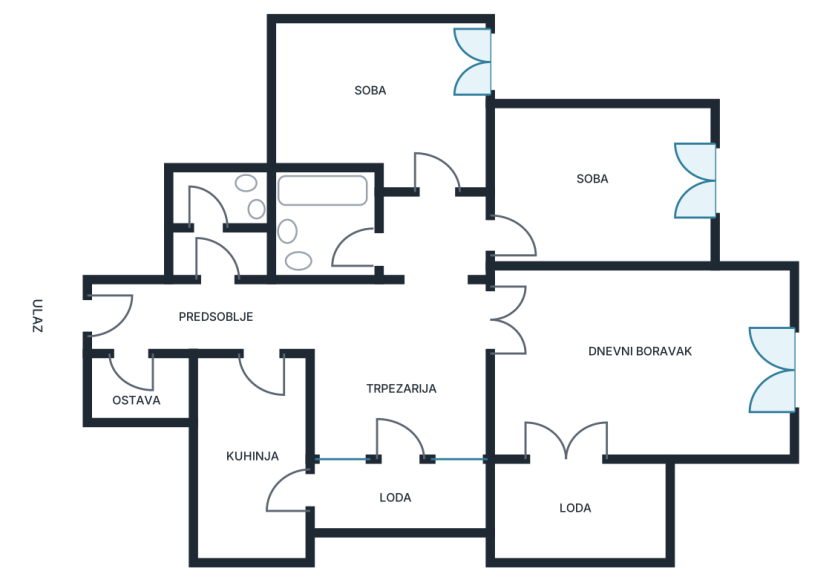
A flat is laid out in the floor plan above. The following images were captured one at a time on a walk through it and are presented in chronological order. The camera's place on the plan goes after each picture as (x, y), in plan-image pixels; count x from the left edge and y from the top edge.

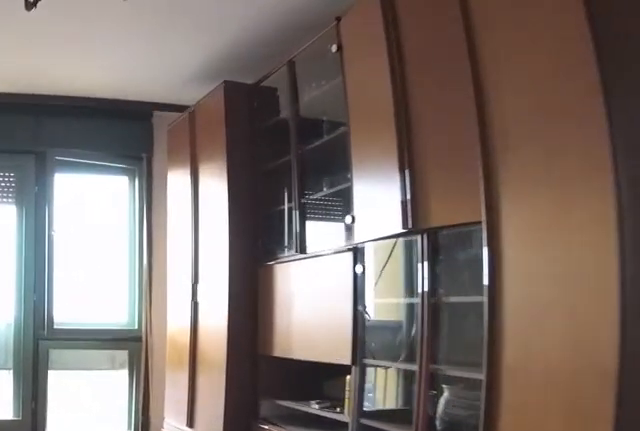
(541, 333)
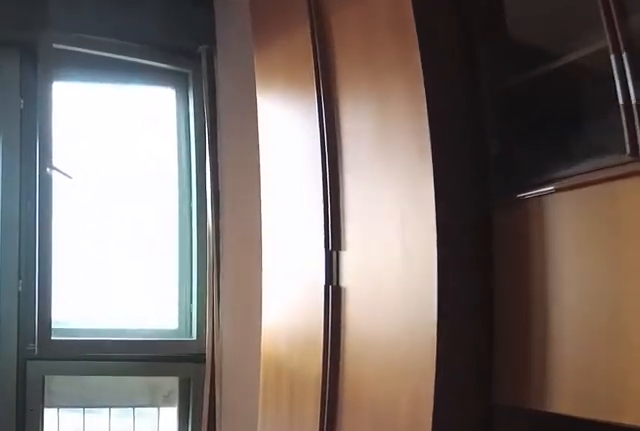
(616, 349)
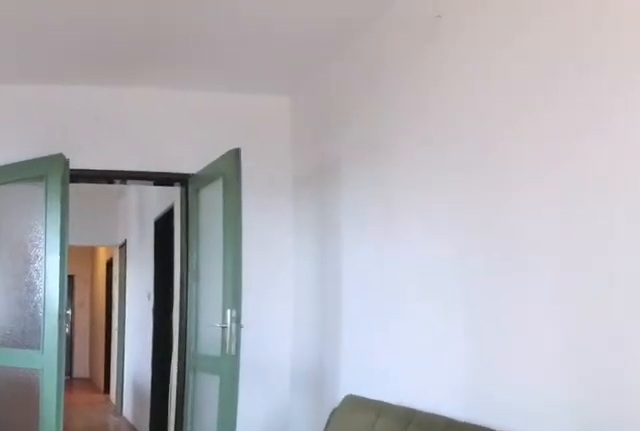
(677, 370)
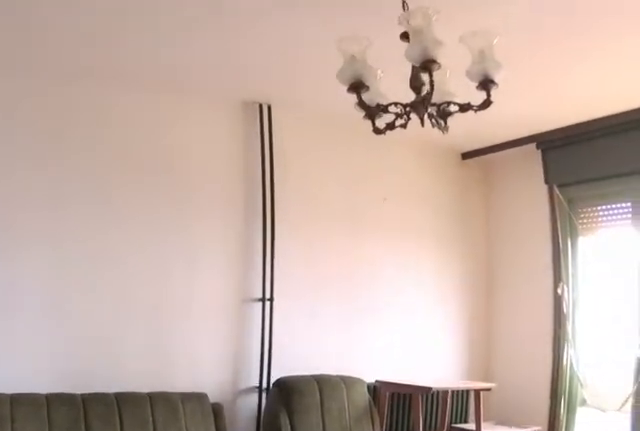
(586, 456)
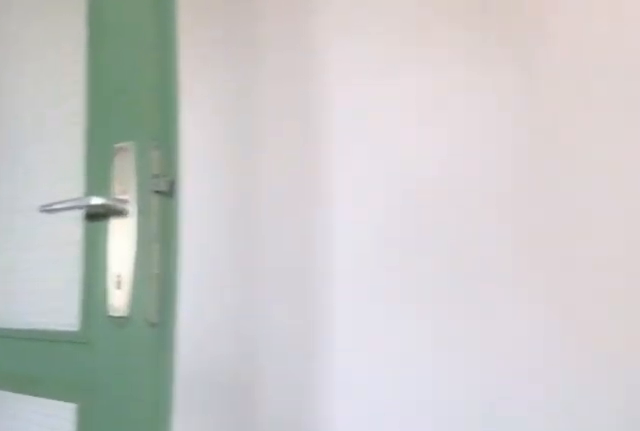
(575, 346)
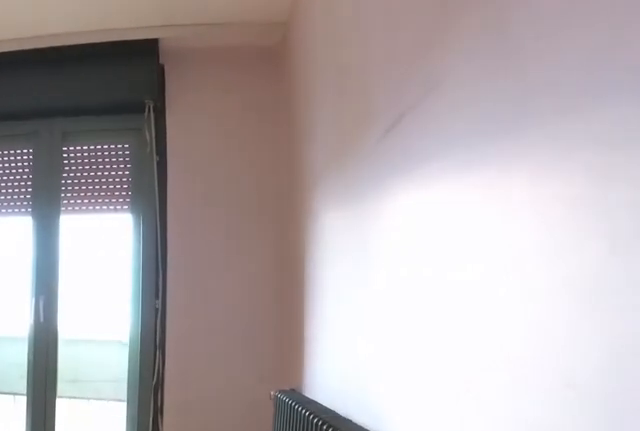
(484, 249)
